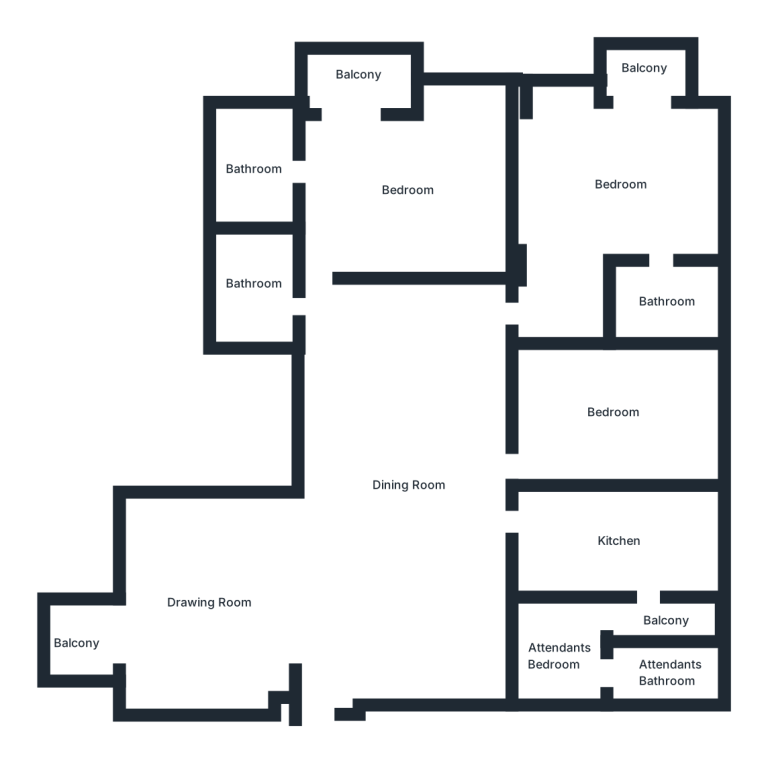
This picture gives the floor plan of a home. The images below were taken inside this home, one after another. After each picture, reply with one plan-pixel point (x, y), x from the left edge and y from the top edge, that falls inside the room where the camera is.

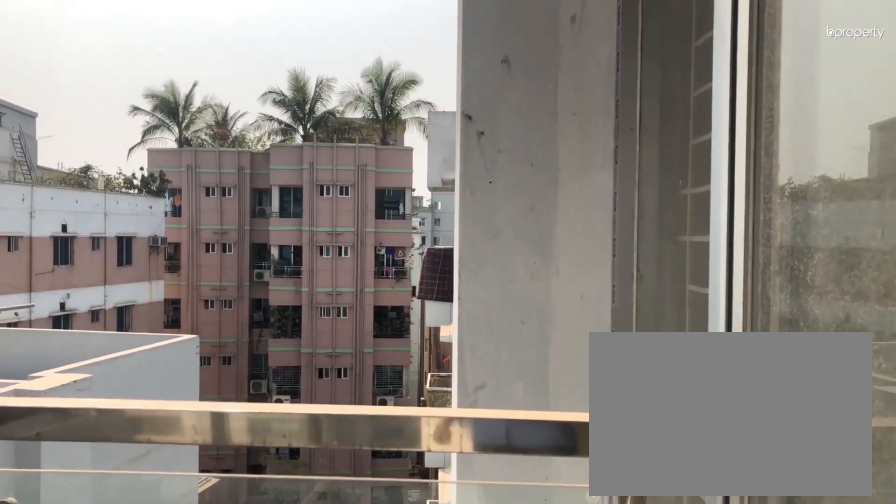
(644, 67)
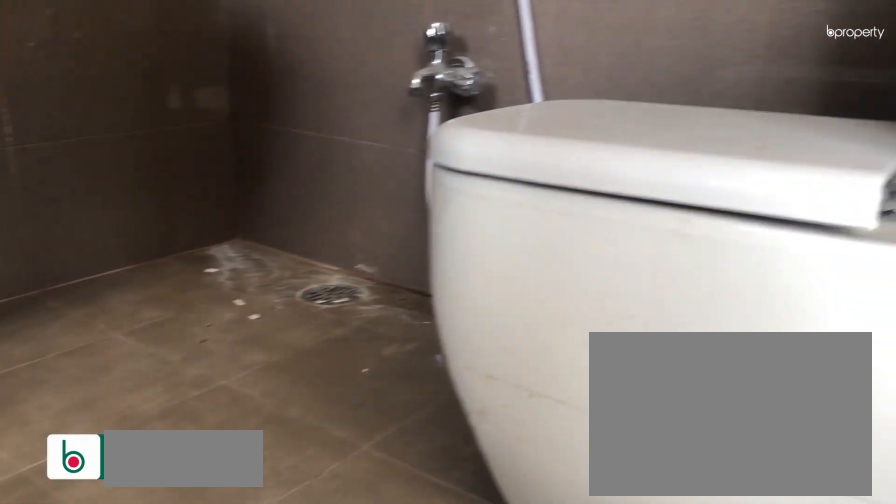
(667, 303)
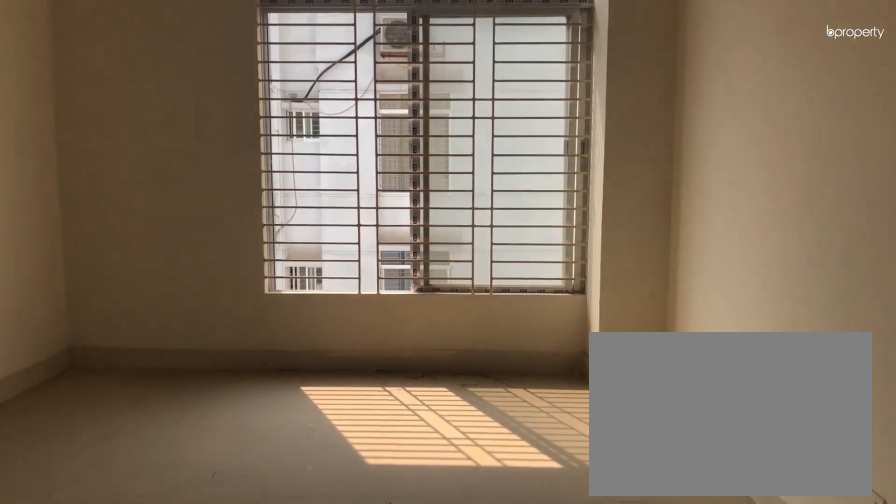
(615, 414)
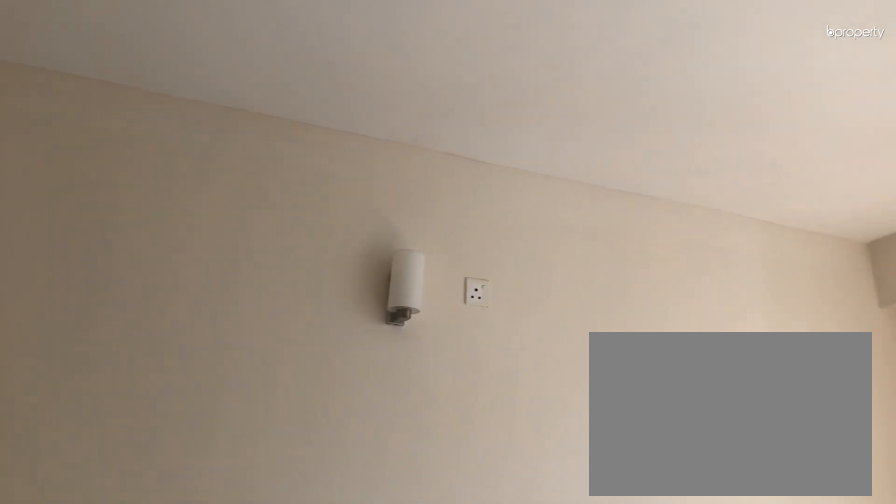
(615, 414)
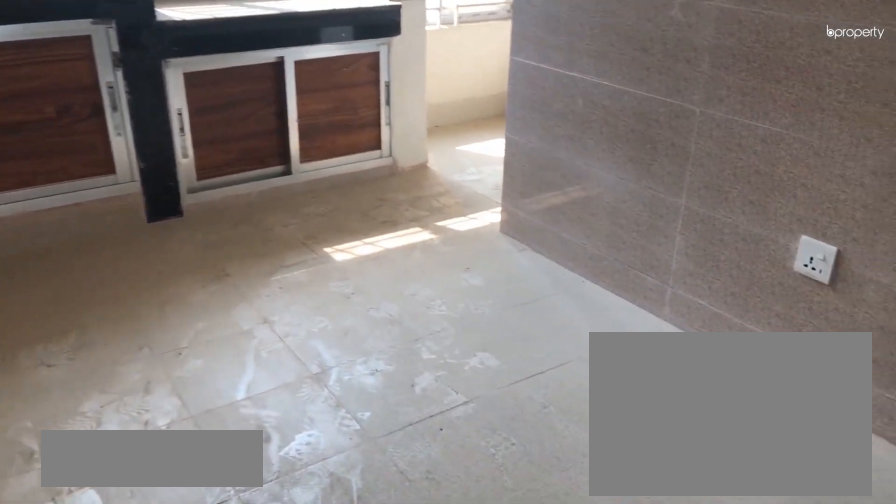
(617, 542)
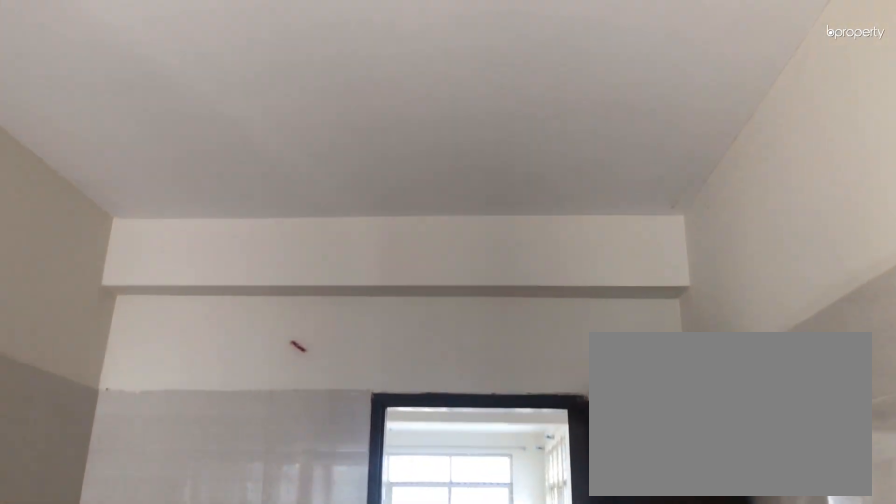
(617, 542)
